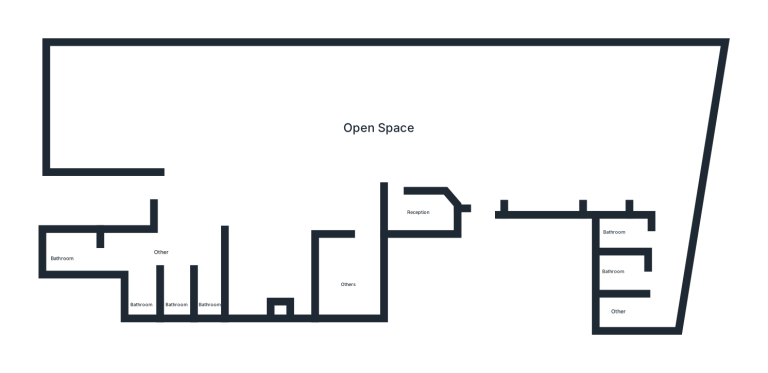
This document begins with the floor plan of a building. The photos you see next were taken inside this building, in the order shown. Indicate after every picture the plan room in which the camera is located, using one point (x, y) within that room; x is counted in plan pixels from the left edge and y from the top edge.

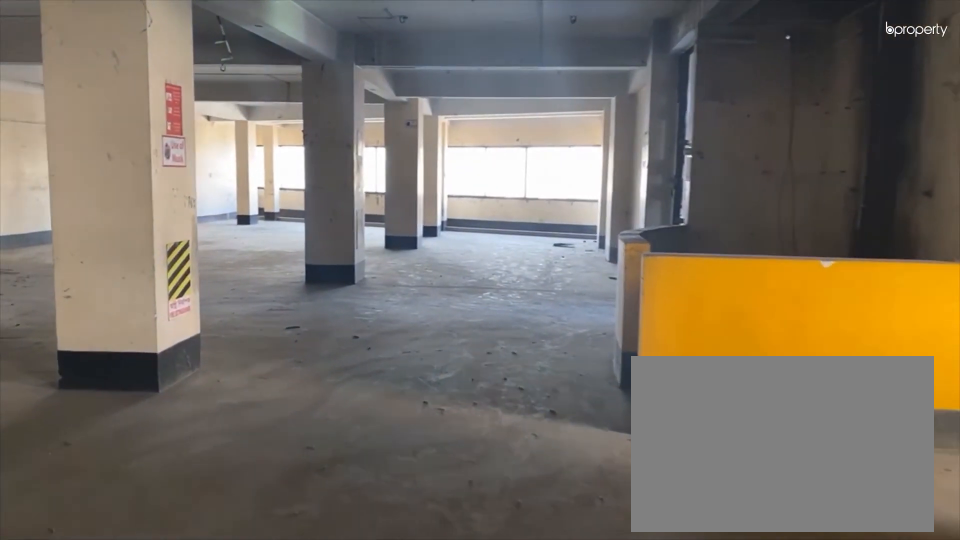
(348, 137)
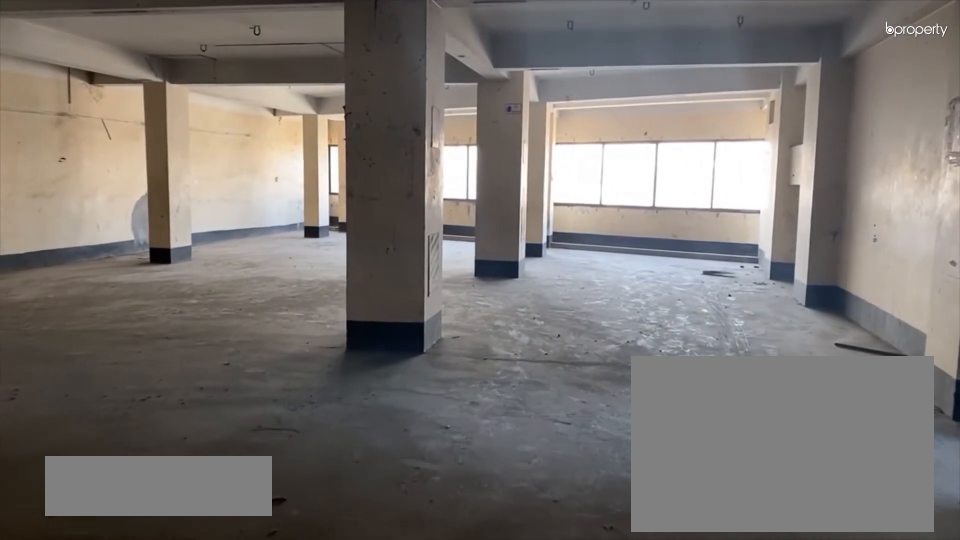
(426, 127)
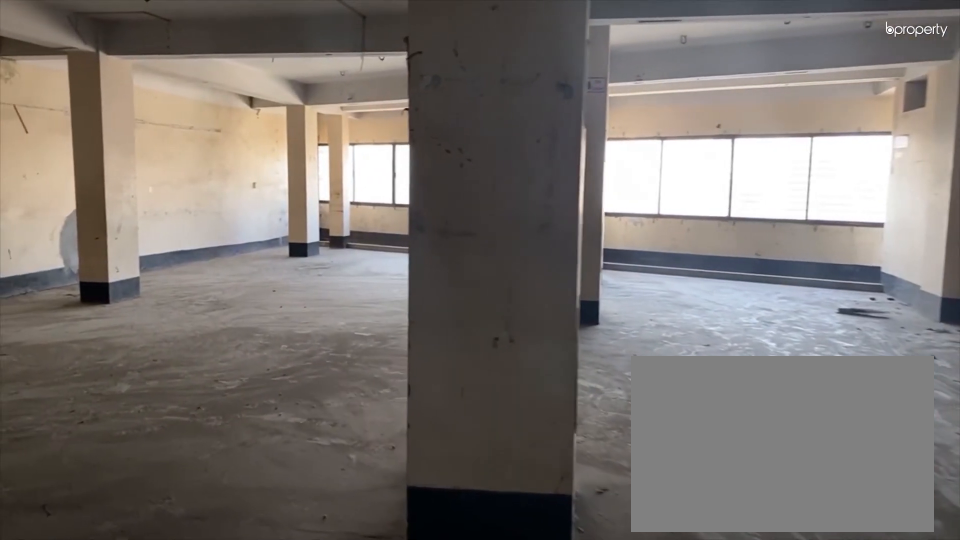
(500, 123)
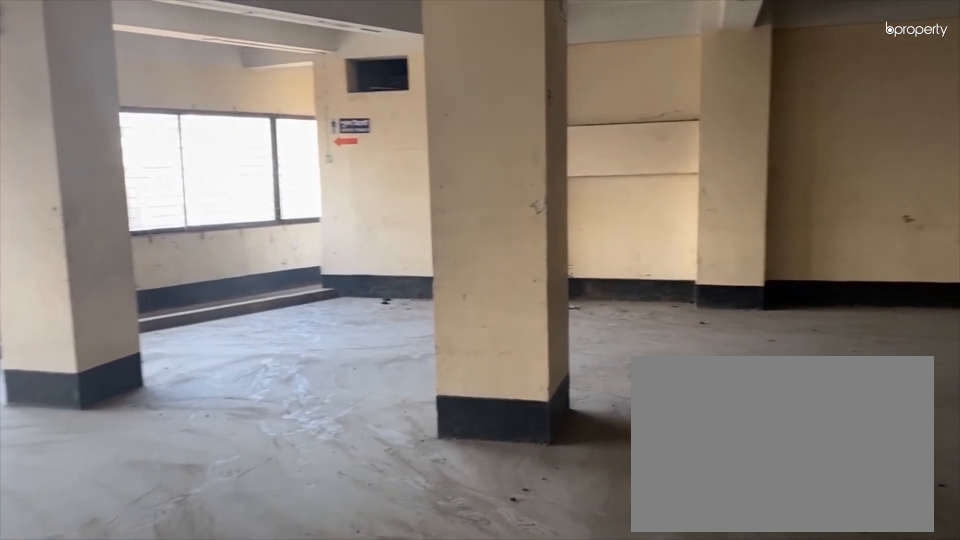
(614, 115)
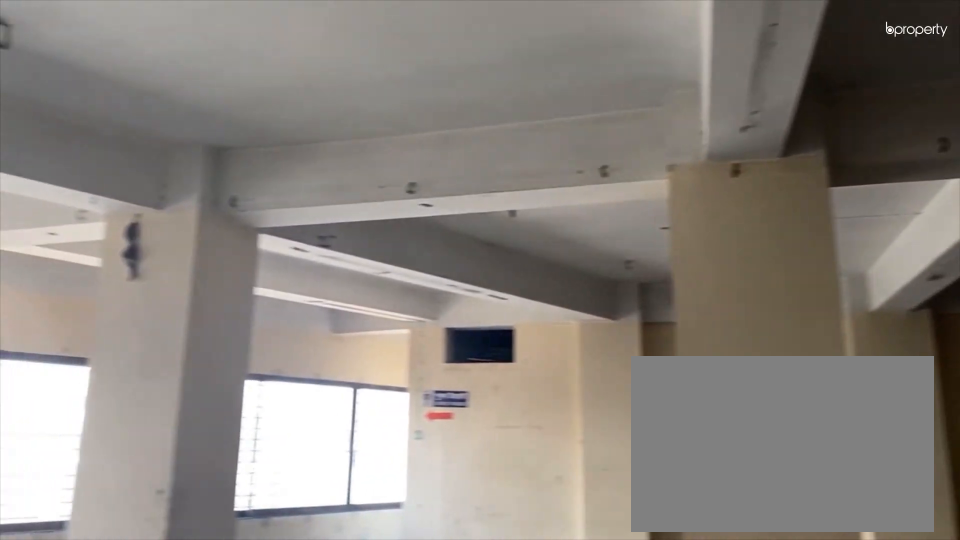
(615, 115)
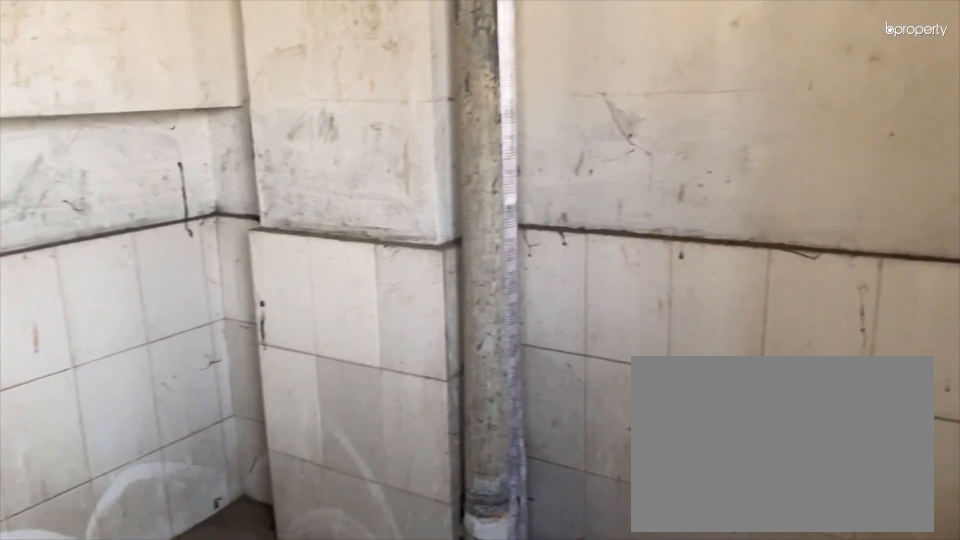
(642, 228)
